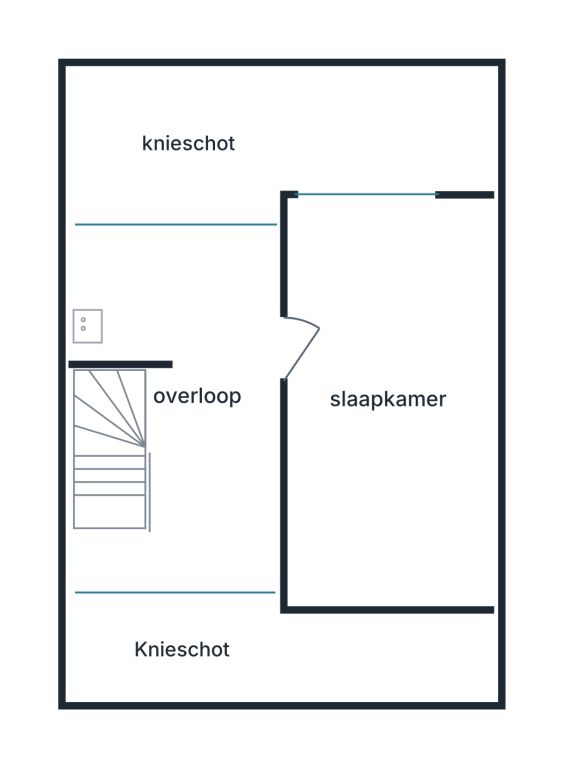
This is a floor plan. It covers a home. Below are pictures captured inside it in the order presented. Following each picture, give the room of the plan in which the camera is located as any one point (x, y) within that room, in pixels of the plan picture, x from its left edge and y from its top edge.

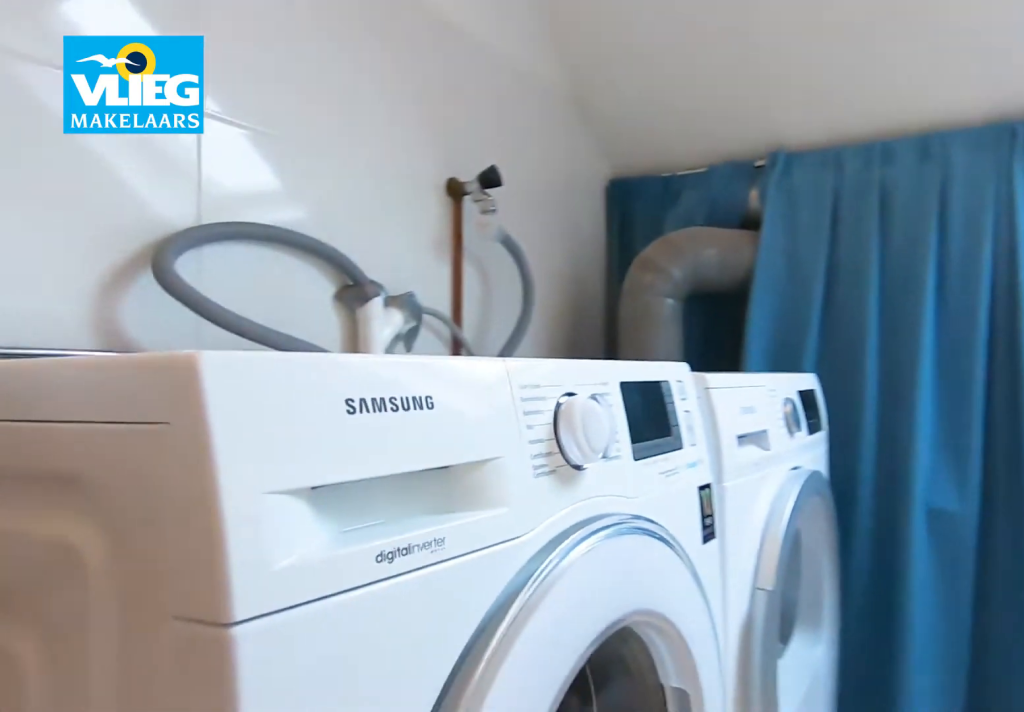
(179, 411)
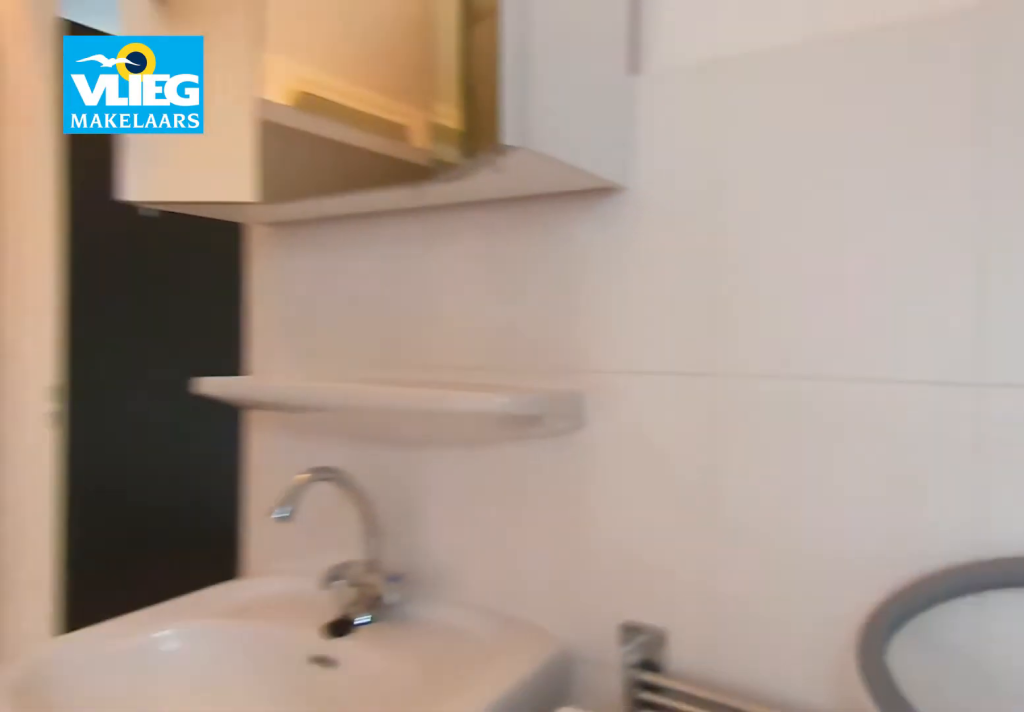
(179, 411)
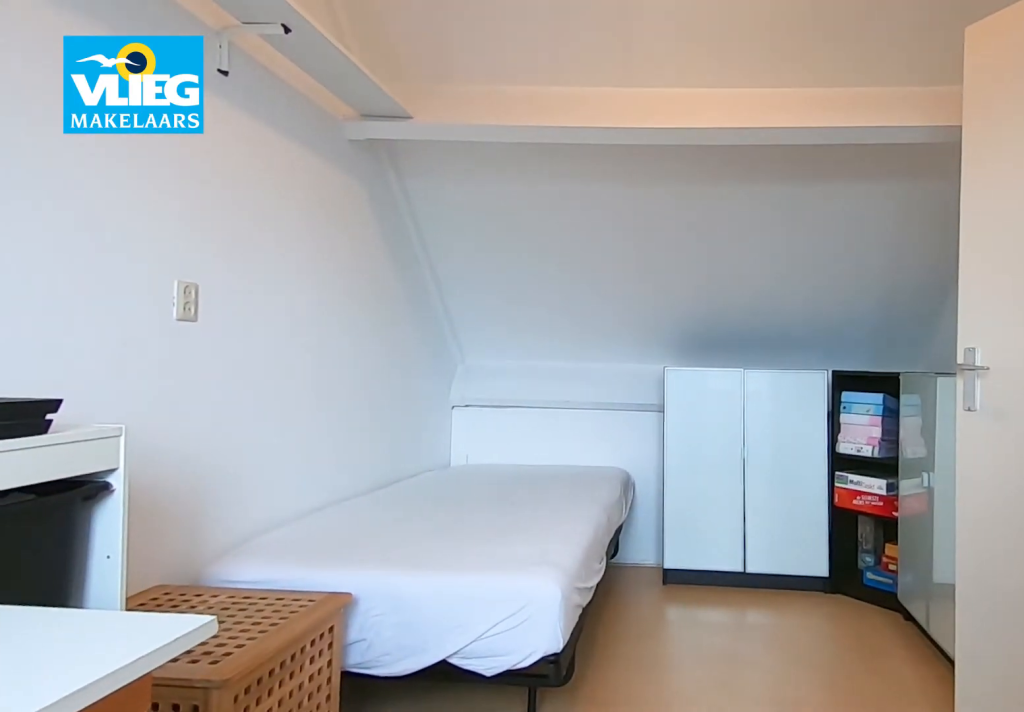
(388, 470)
